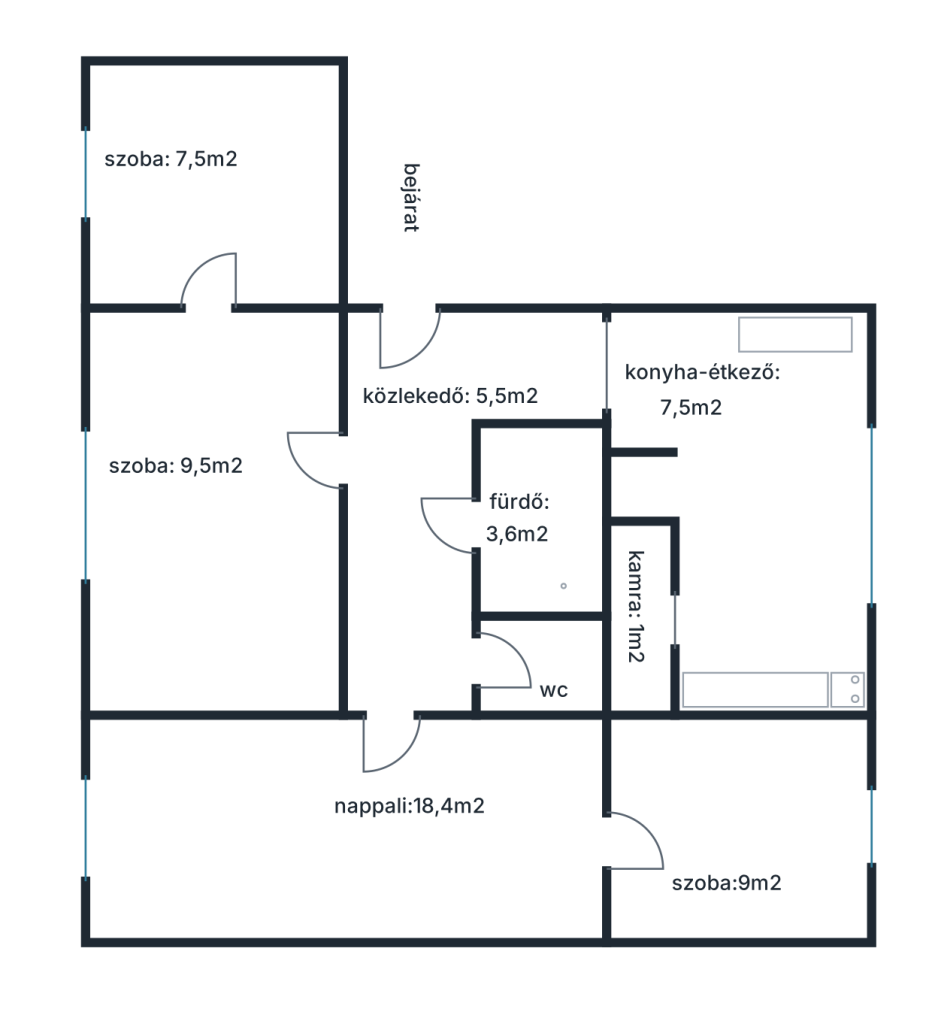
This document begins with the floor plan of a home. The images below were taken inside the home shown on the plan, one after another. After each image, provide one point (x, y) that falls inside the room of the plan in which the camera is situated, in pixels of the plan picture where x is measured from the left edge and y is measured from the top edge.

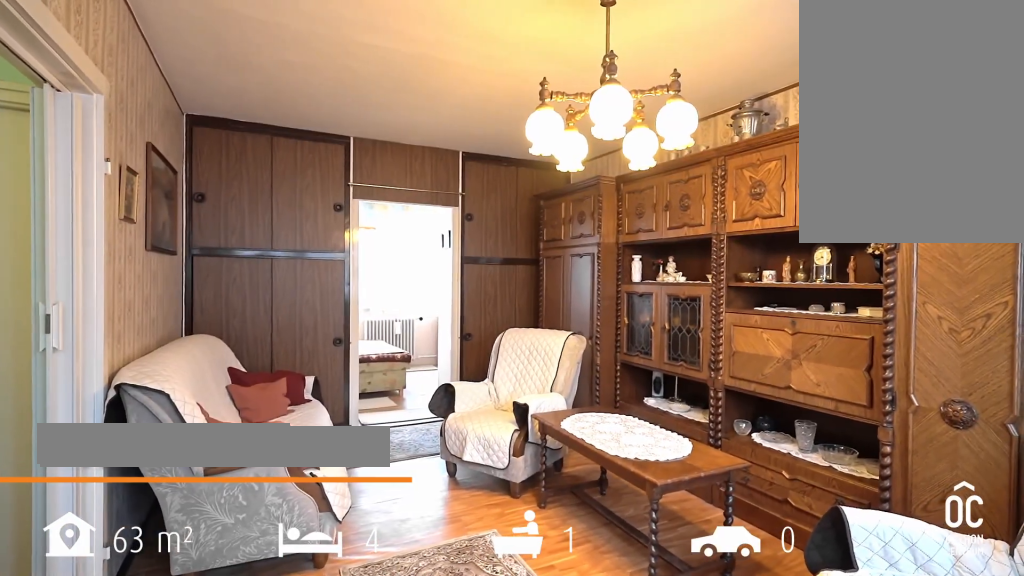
(348, 821)
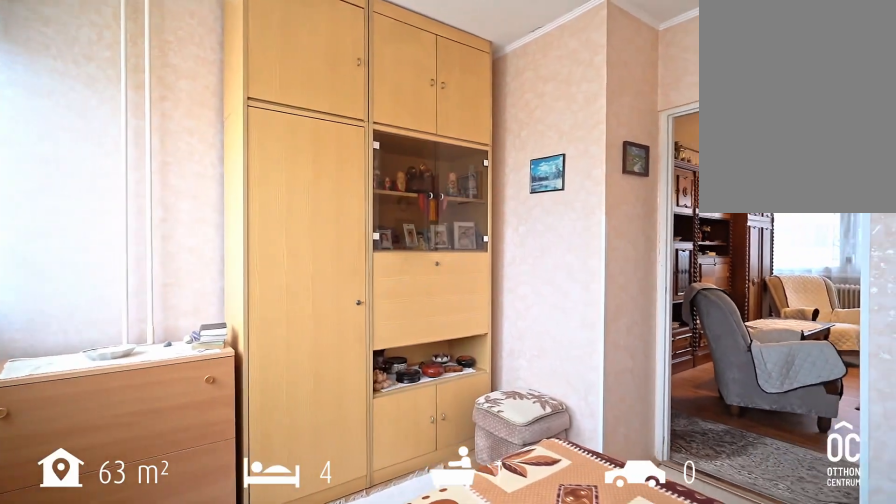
(730, 823)
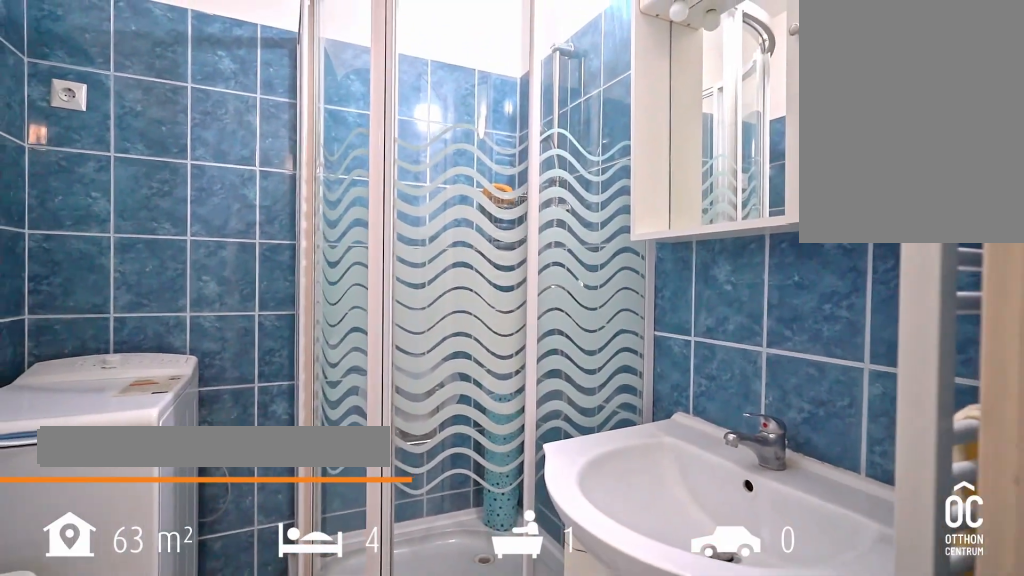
(539, 517)
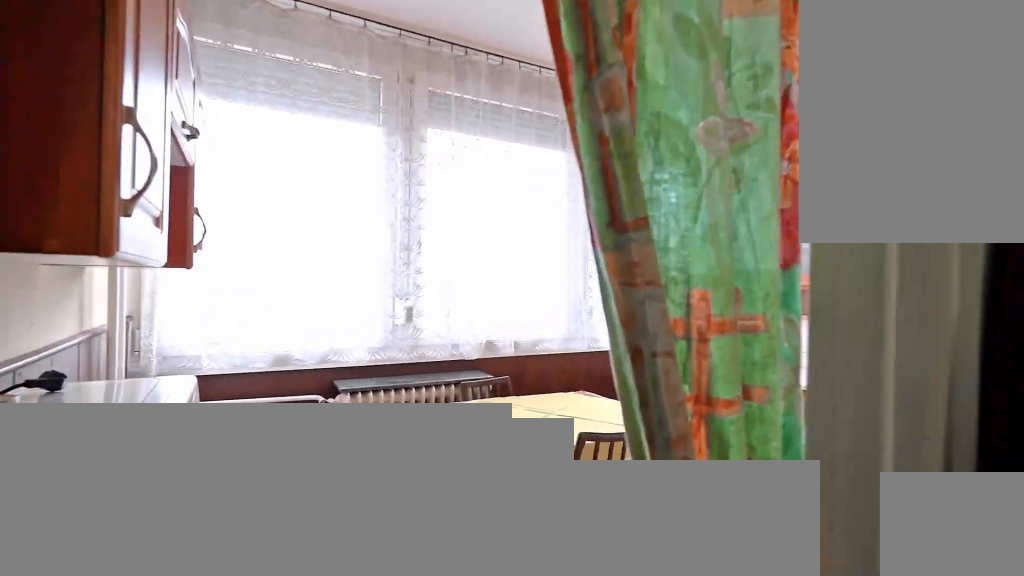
(741, 515)
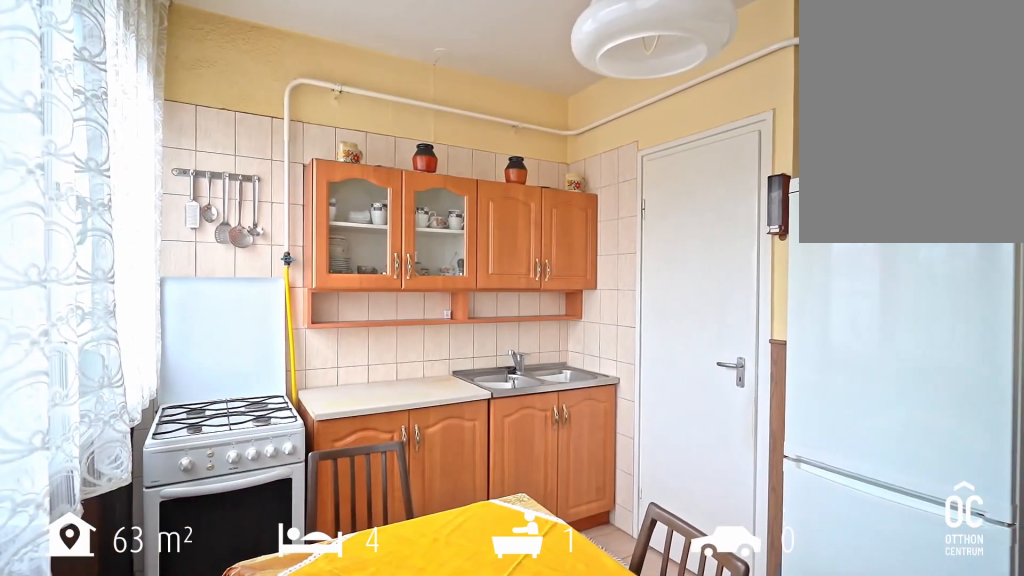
(741, 515)
